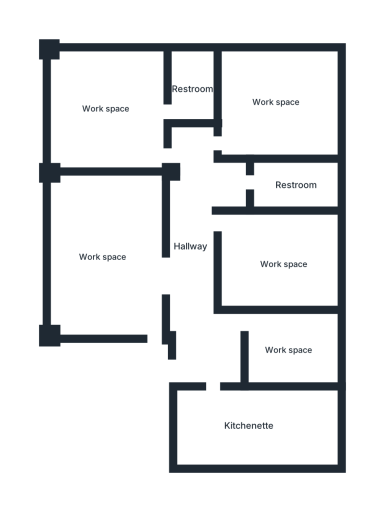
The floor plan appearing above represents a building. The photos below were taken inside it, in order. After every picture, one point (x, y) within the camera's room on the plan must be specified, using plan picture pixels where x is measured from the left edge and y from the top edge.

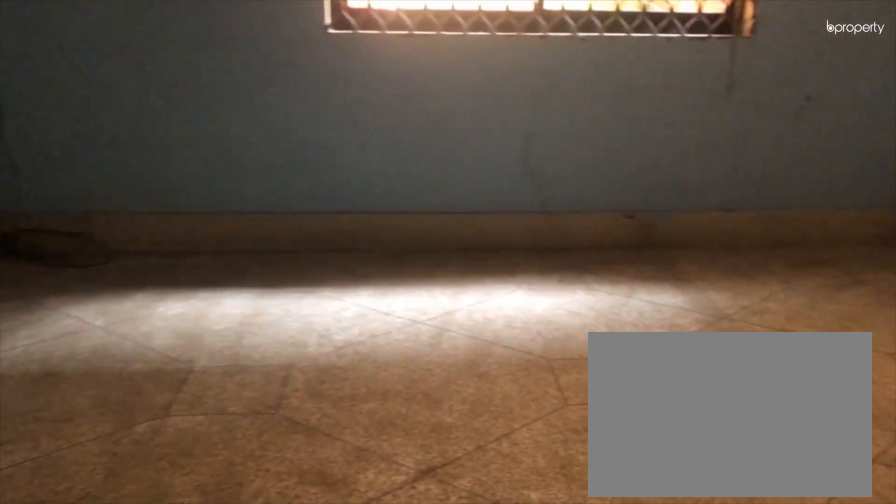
(100, 258)
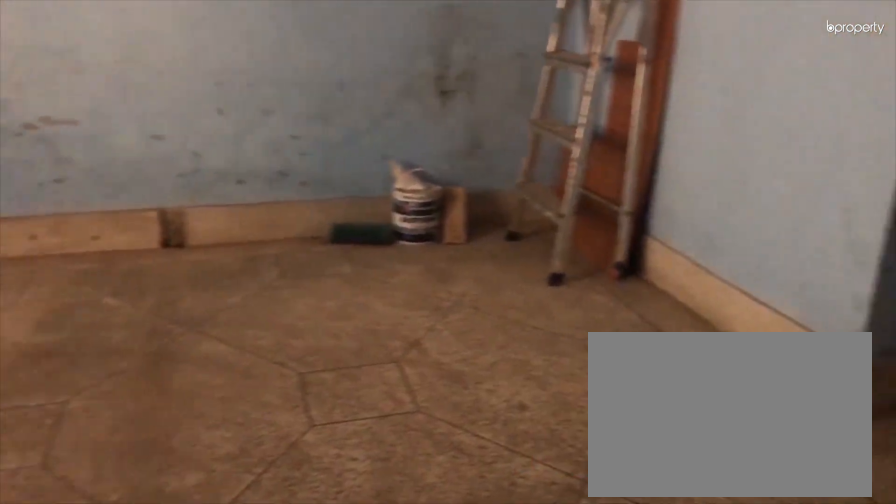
(100, 258)
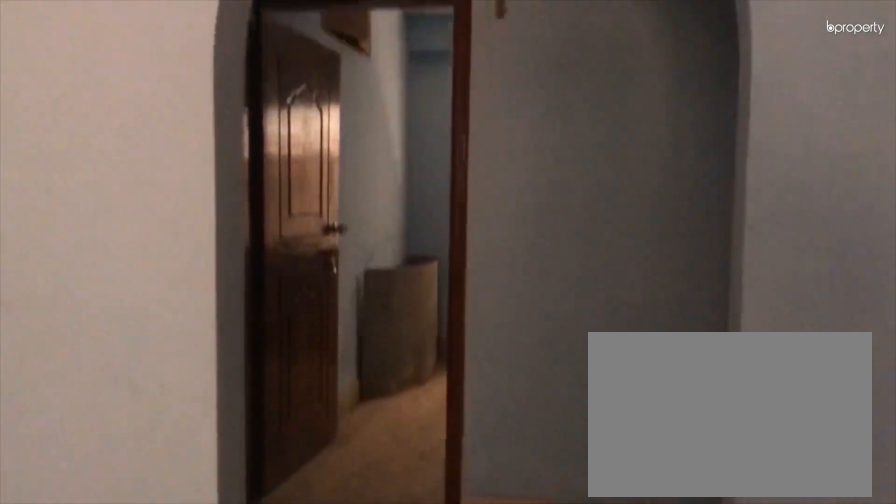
(100, 258)
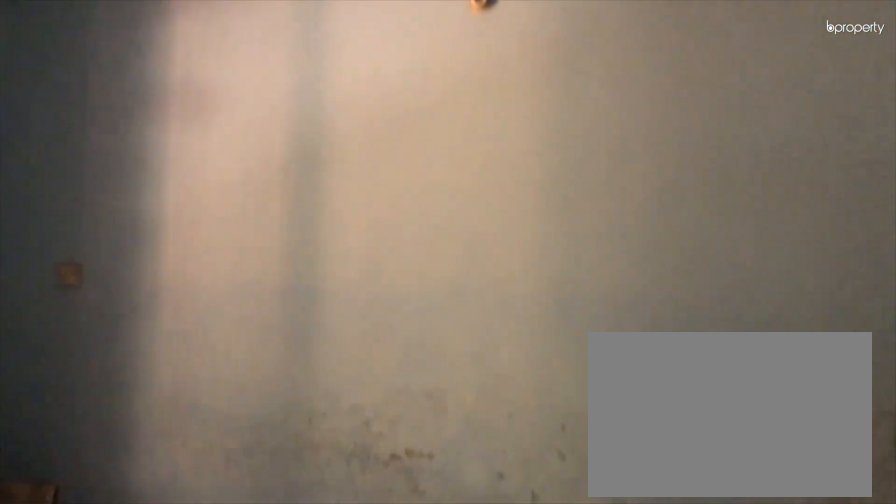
(100, 258)
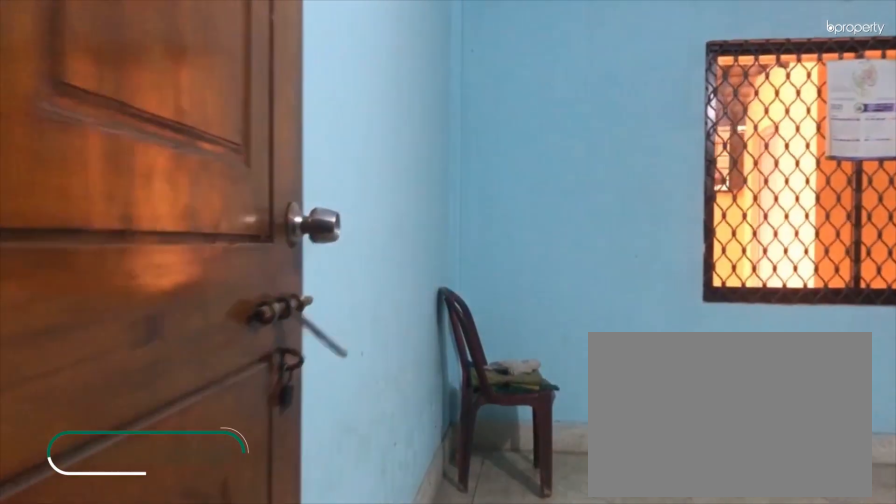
(106, 110)
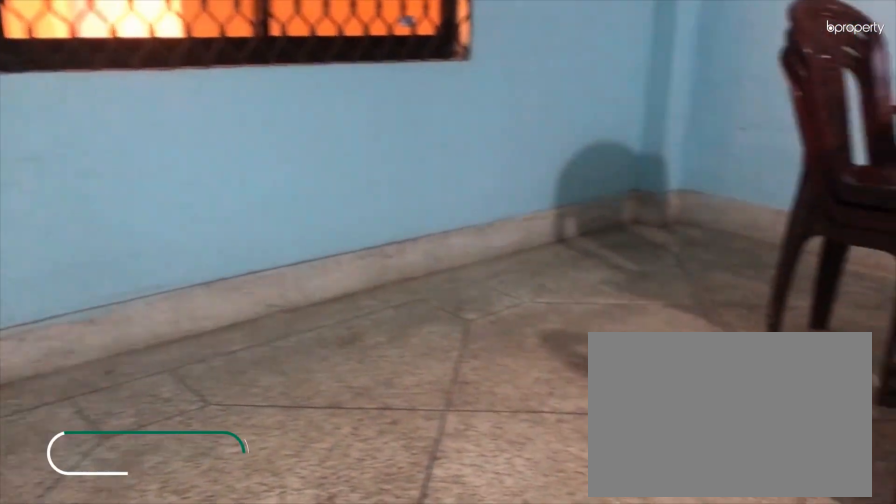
(106, 110)
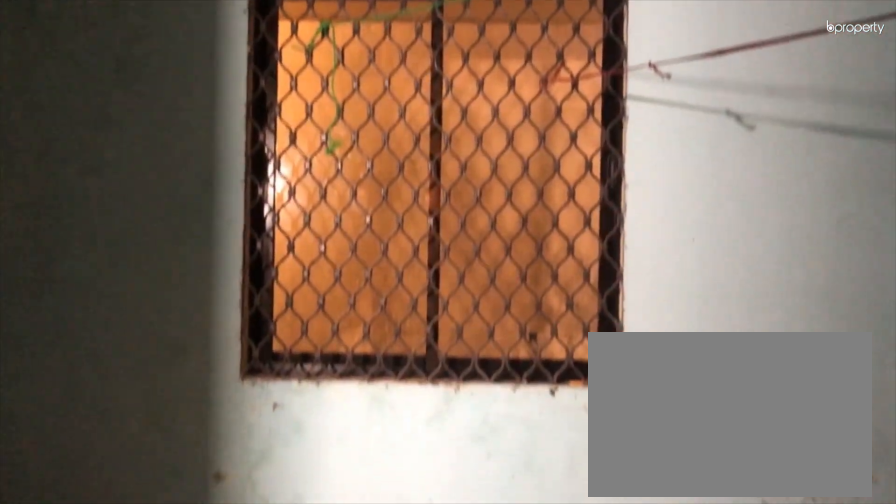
(280, 104)
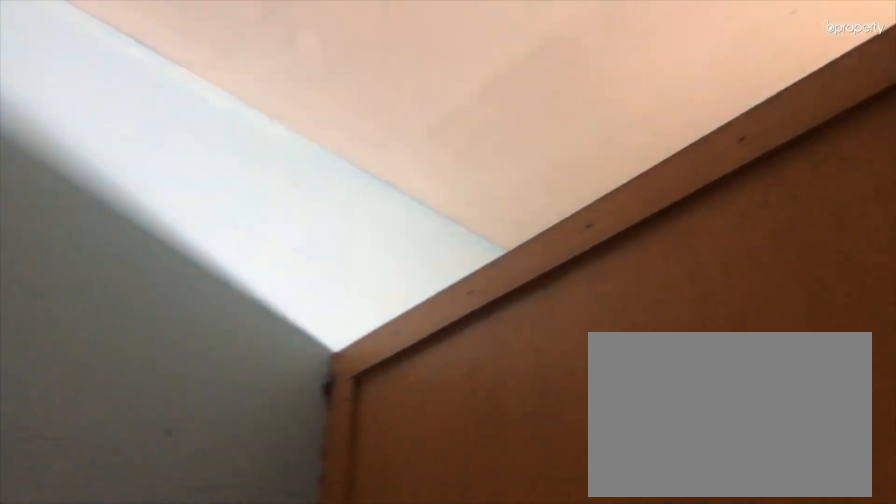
(284, 350)
